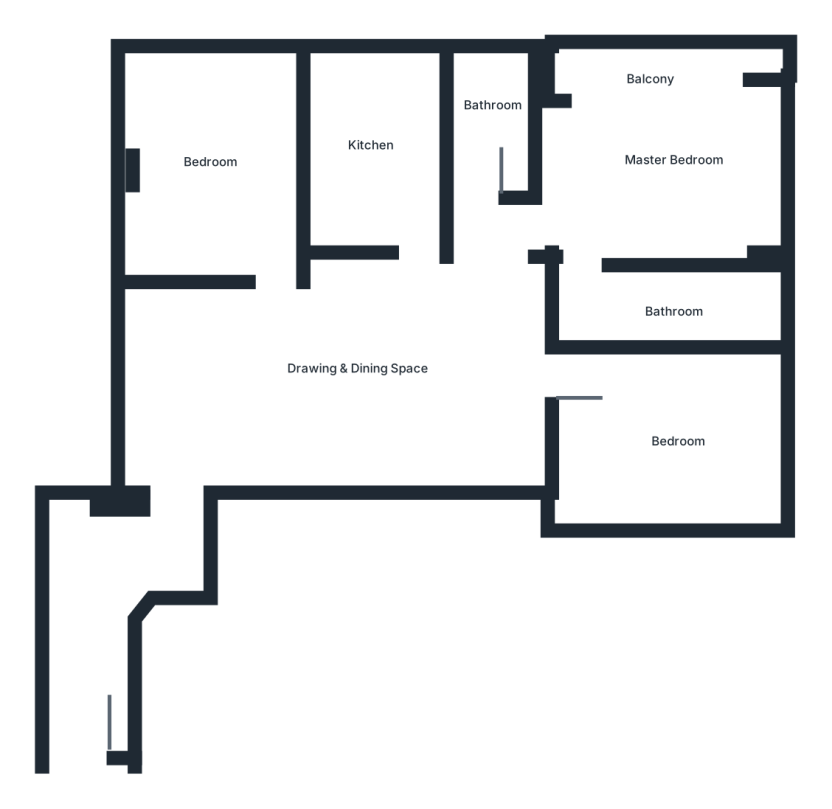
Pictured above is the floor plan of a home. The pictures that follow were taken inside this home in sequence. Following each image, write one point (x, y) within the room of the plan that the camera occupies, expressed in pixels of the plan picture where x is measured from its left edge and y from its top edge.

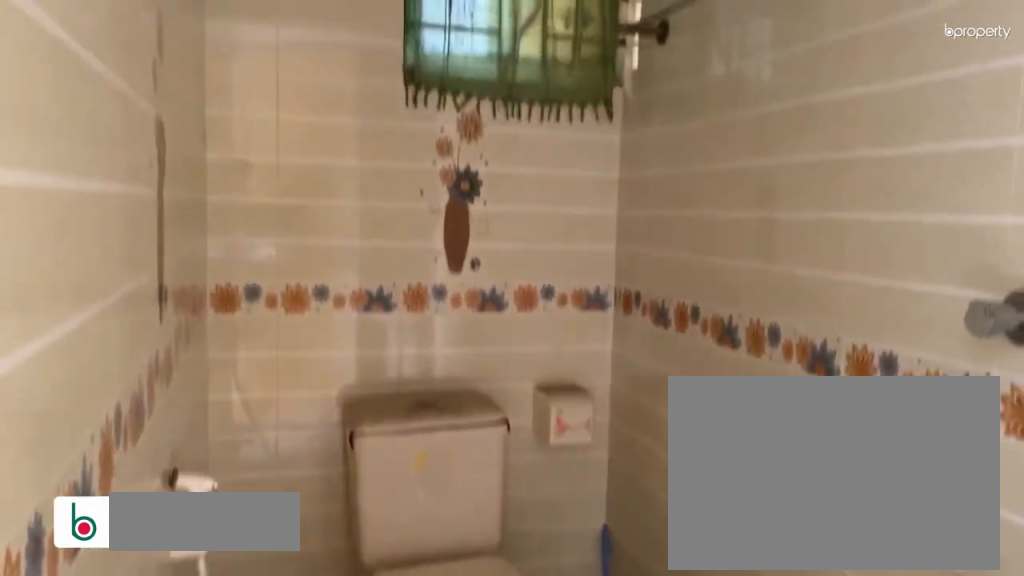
(664, 313)
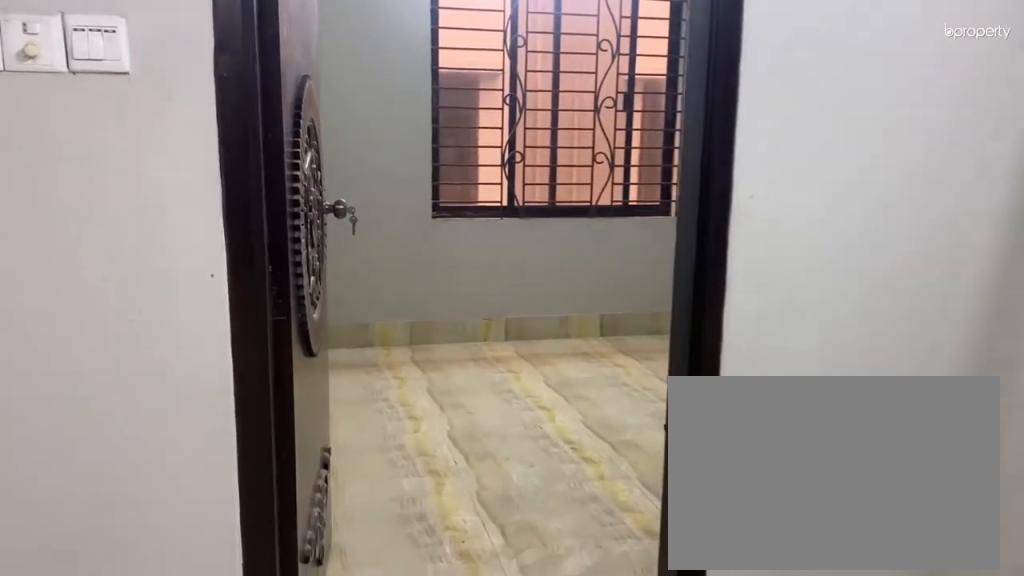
(562, 383)
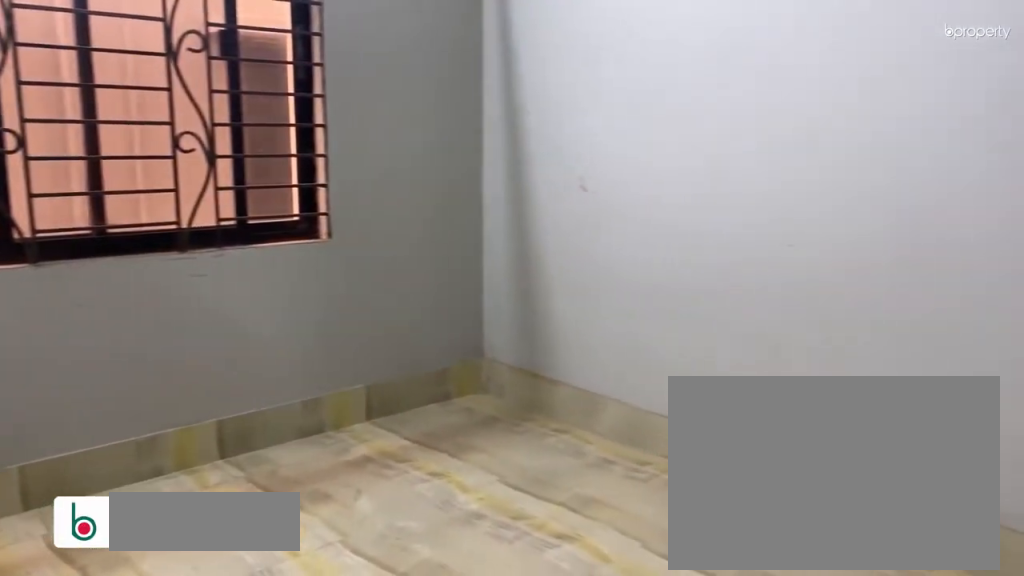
(672, 431)
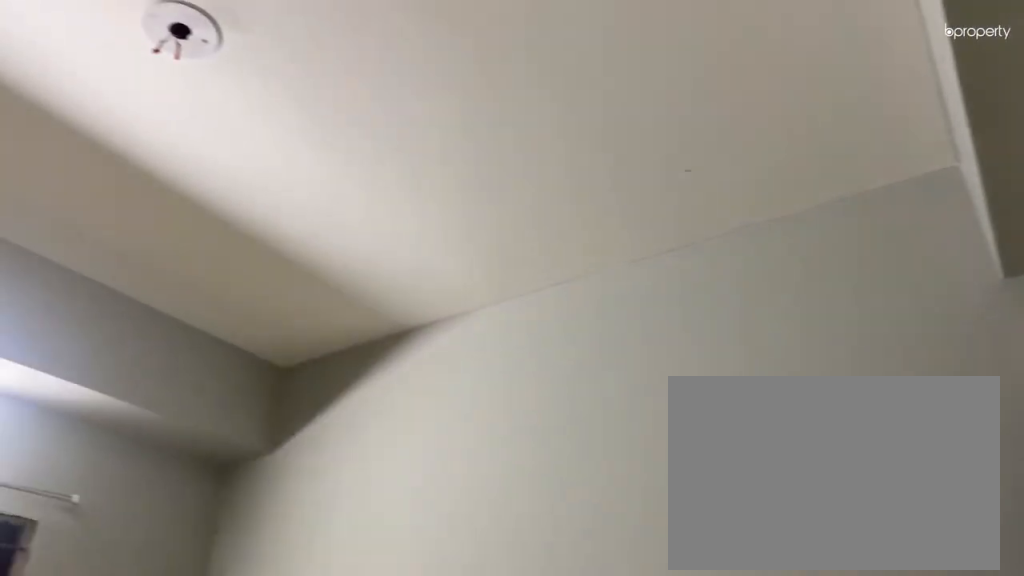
(672, 431)
